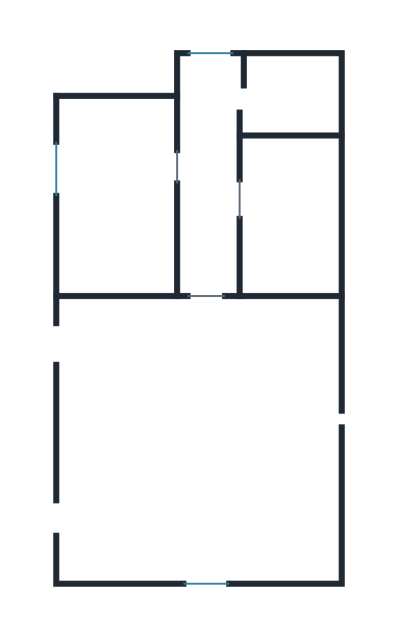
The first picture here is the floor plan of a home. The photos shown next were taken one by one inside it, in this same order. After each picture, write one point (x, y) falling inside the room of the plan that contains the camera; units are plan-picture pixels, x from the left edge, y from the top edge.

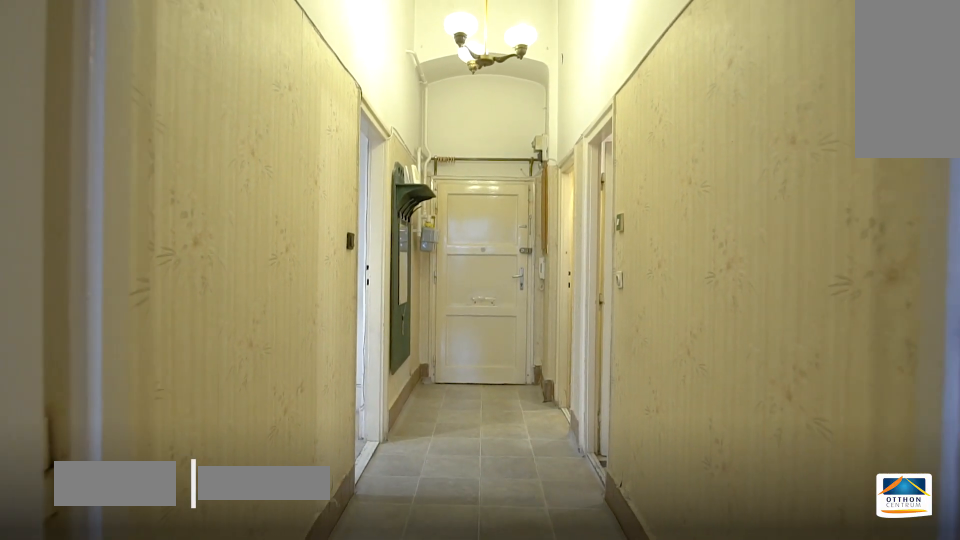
(210, 202)
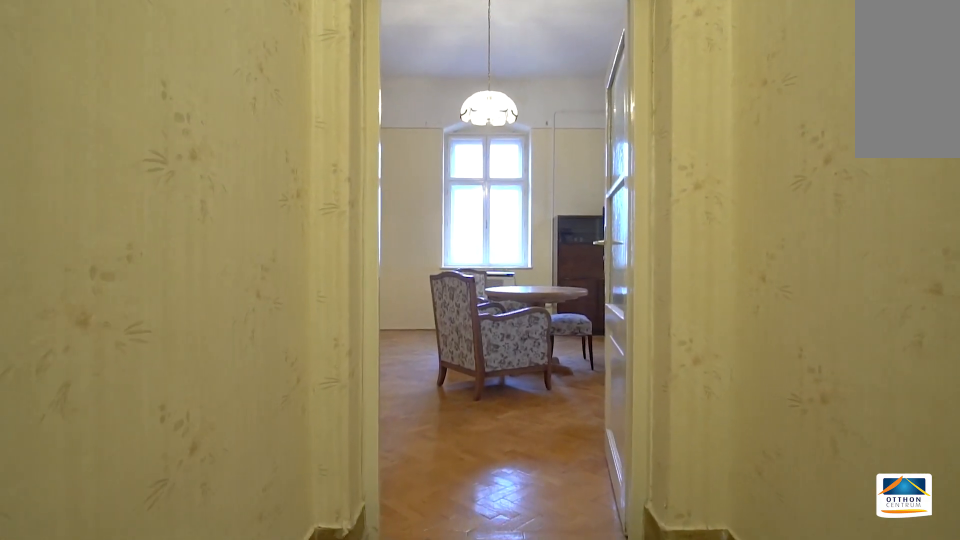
(210, 202)
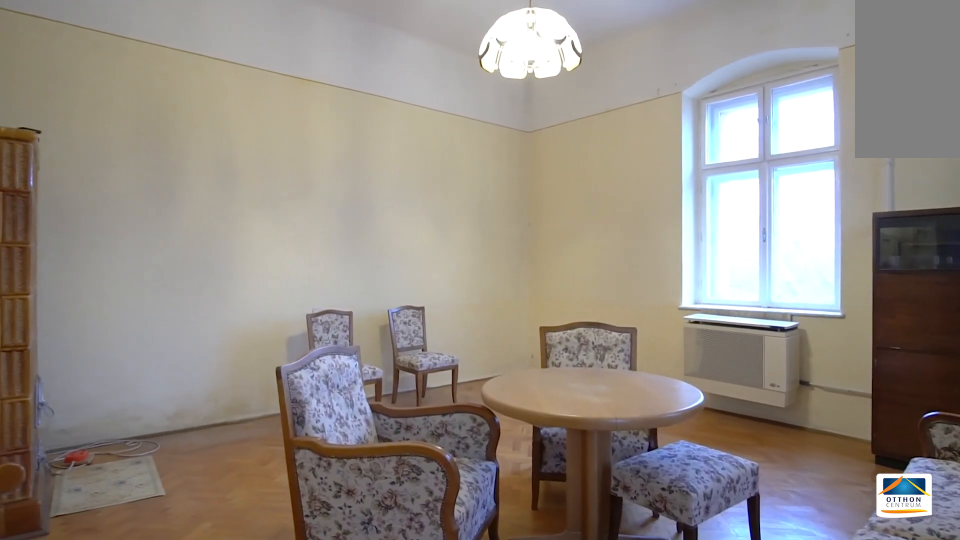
(217, 446)
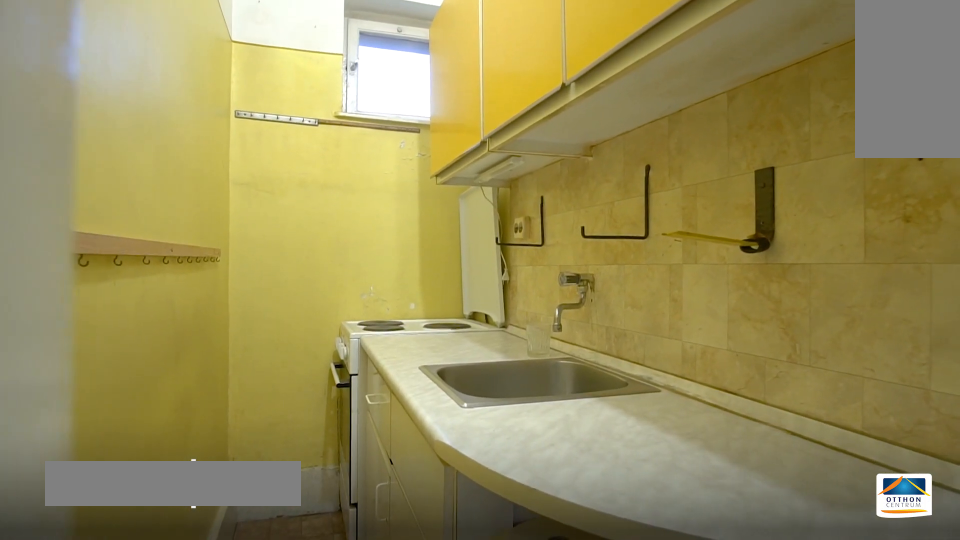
(293, 91)
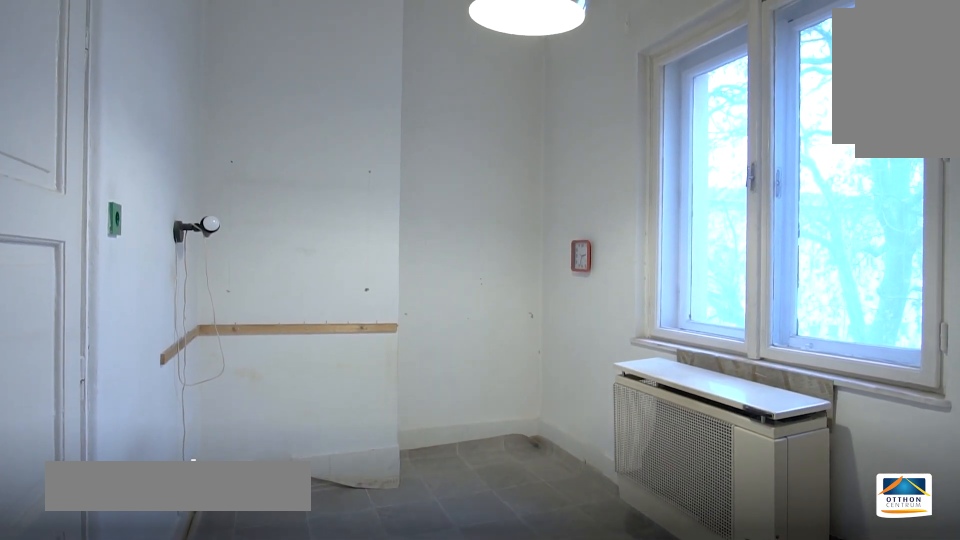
(114, 207)
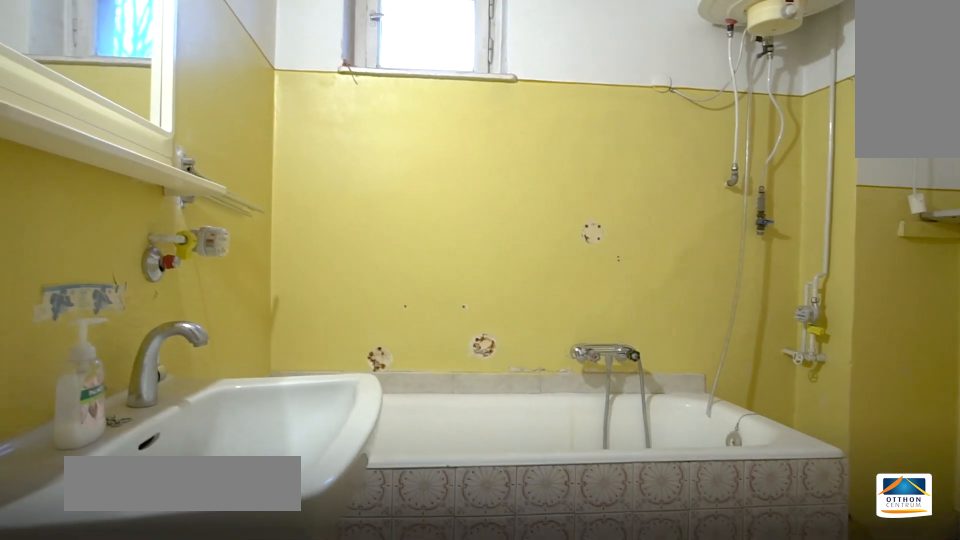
(287, 214)
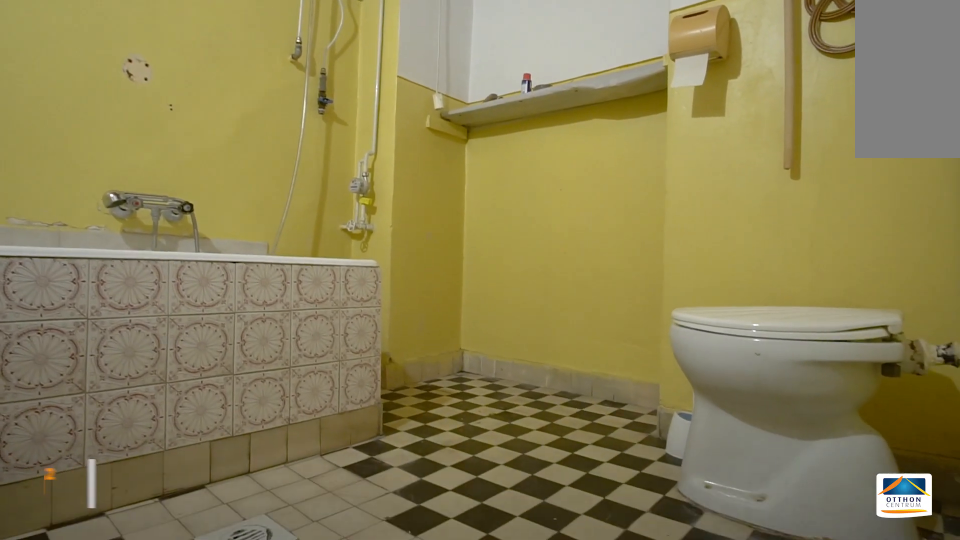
(287, 214)
